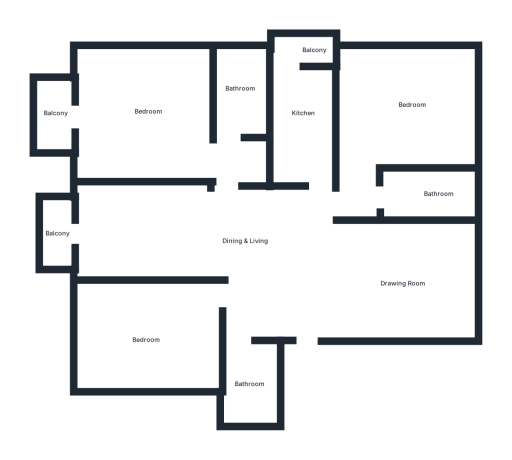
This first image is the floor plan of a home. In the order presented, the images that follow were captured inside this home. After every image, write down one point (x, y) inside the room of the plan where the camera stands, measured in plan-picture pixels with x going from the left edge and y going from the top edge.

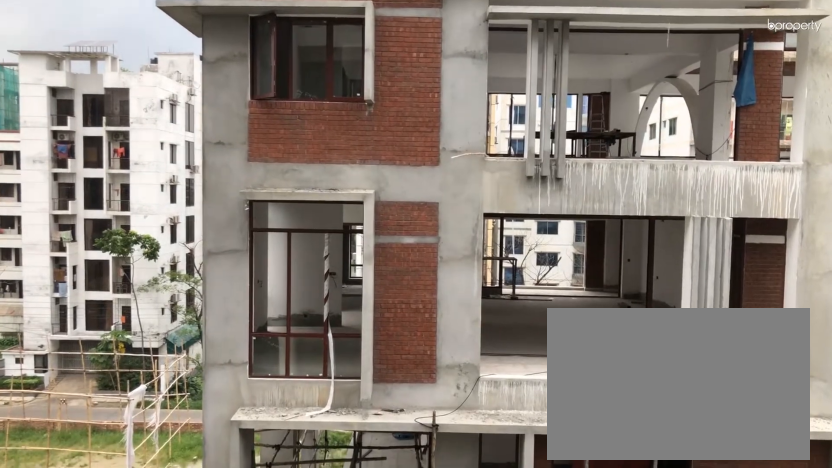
(55, 234)
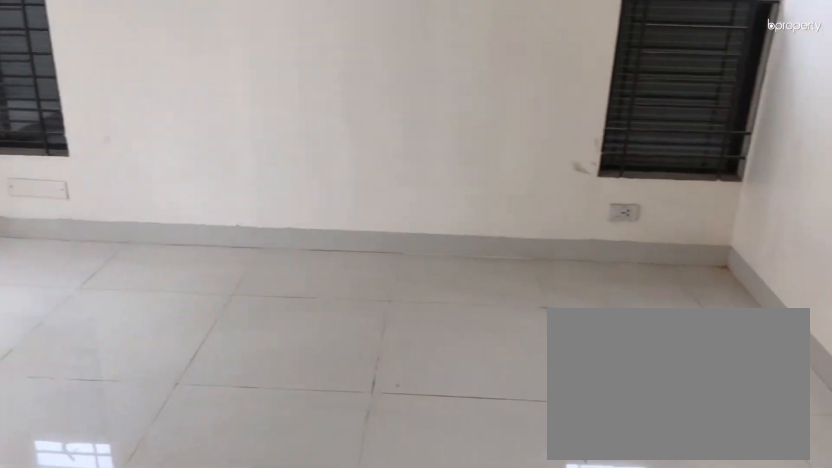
(144, 113)
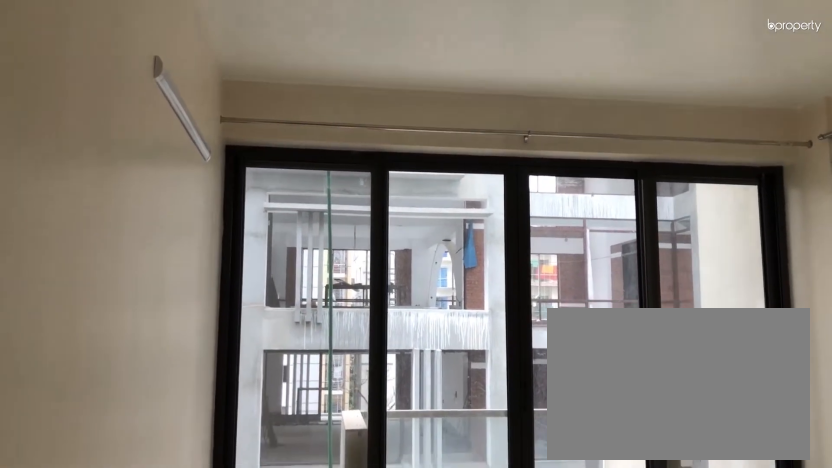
(144, 113)
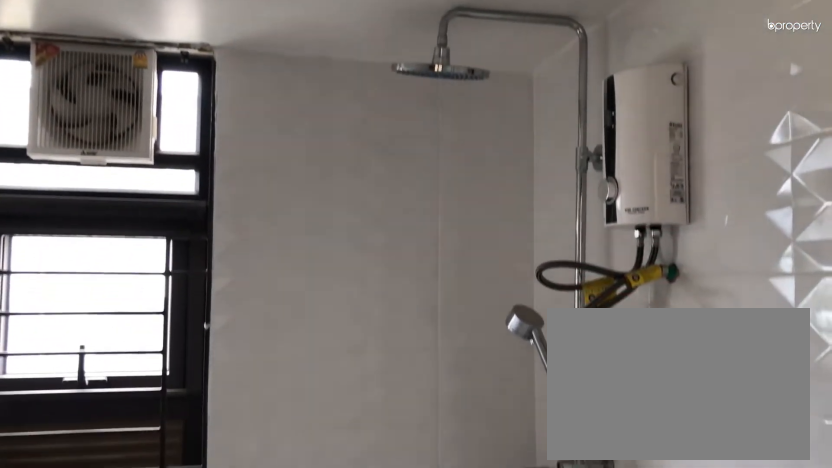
(239, 91)
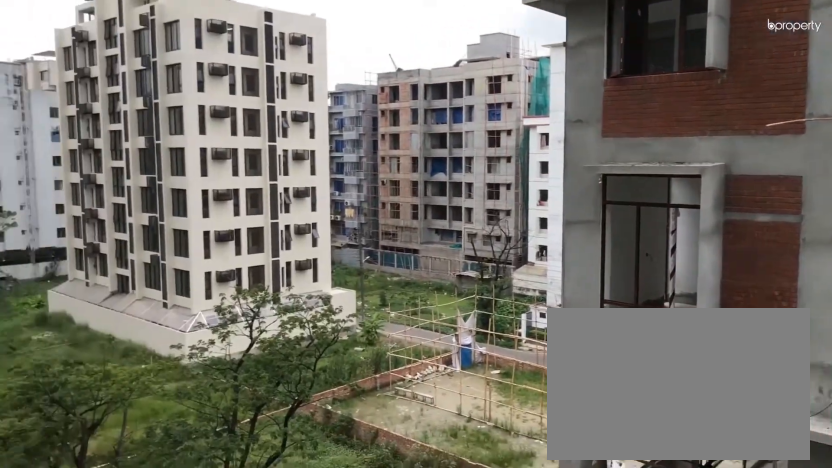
(52, 116)
